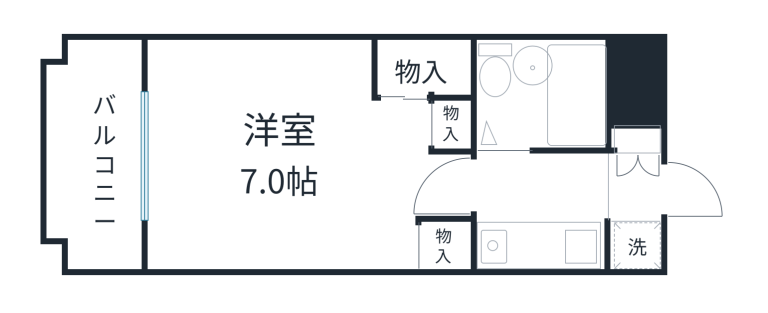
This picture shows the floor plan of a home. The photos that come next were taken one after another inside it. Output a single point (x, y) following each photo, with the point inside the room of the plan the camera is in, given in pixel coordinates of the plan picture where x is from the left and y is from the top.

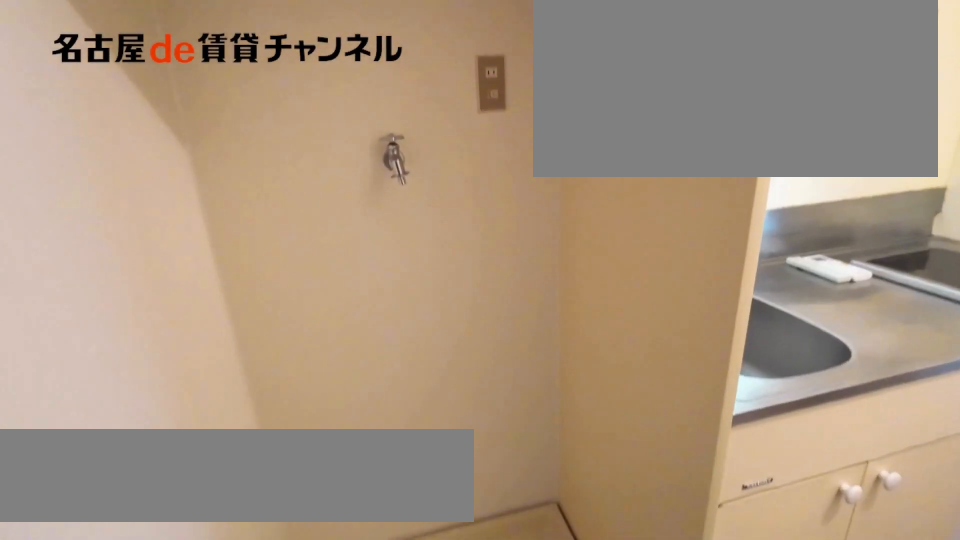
(634, 244)
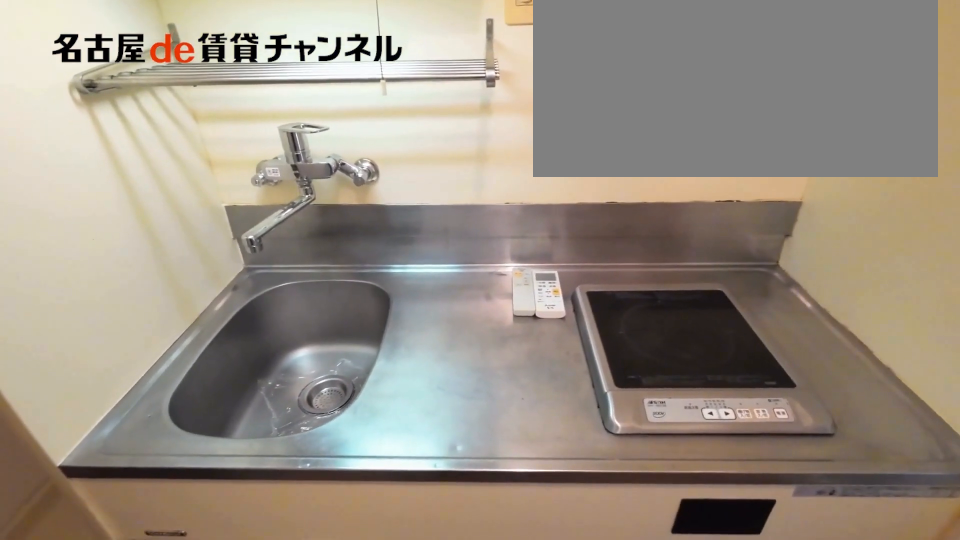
(538, 247)
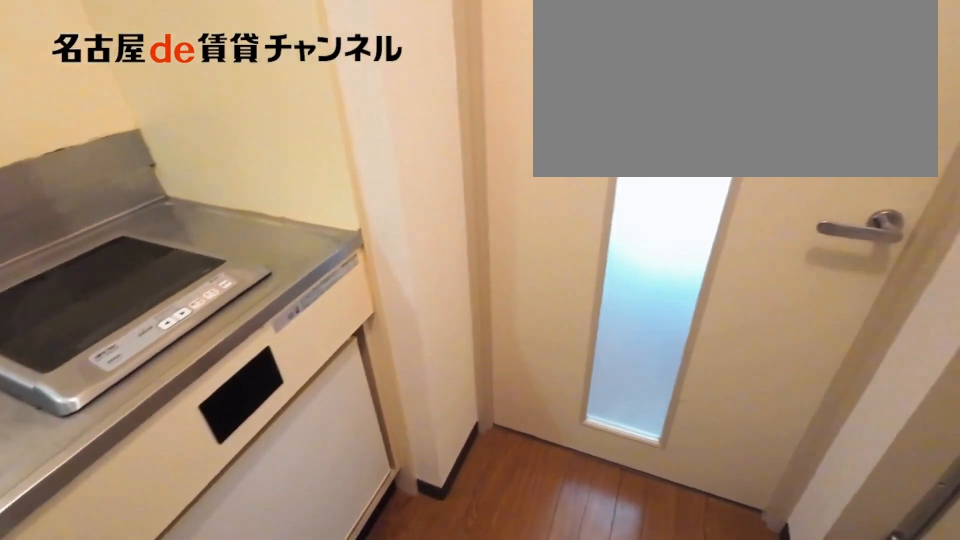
(538, 247)
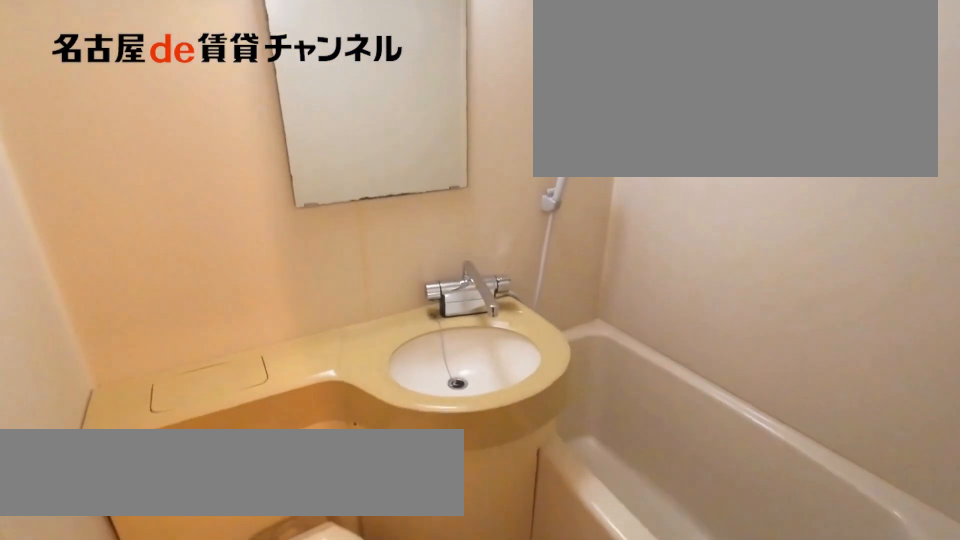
(542, 93)
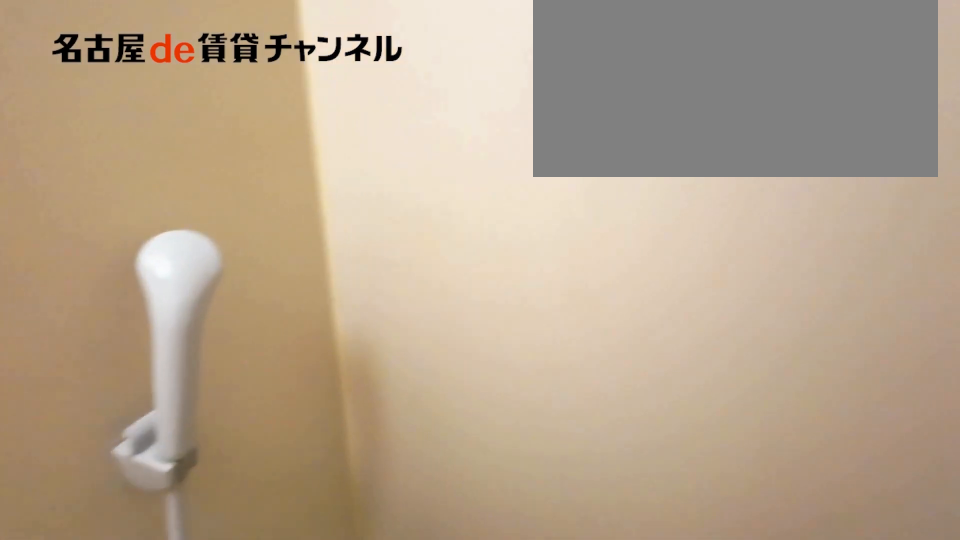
(542, 93)
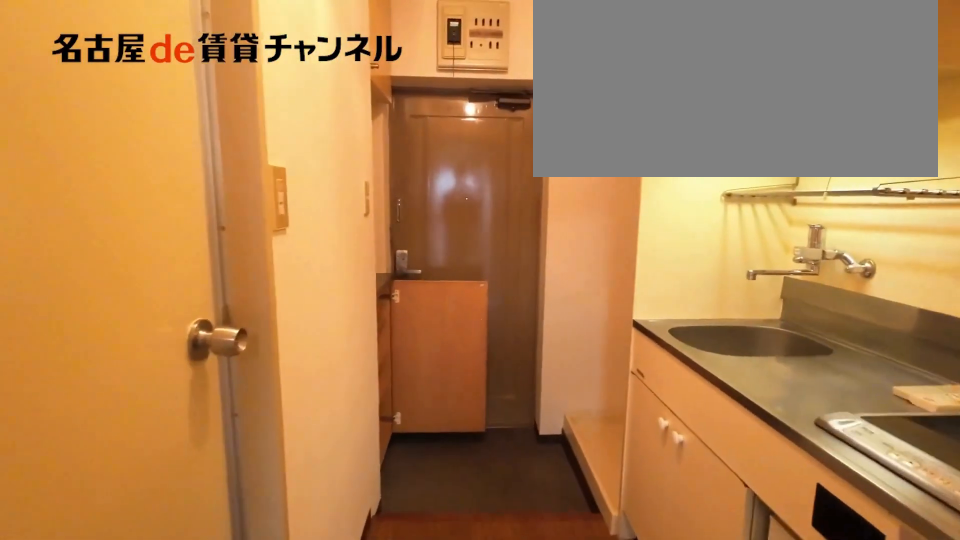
(543, 189)
